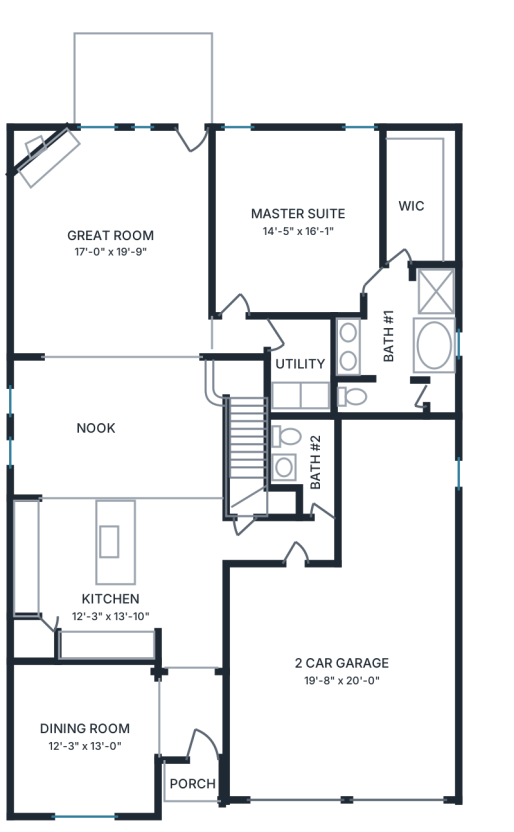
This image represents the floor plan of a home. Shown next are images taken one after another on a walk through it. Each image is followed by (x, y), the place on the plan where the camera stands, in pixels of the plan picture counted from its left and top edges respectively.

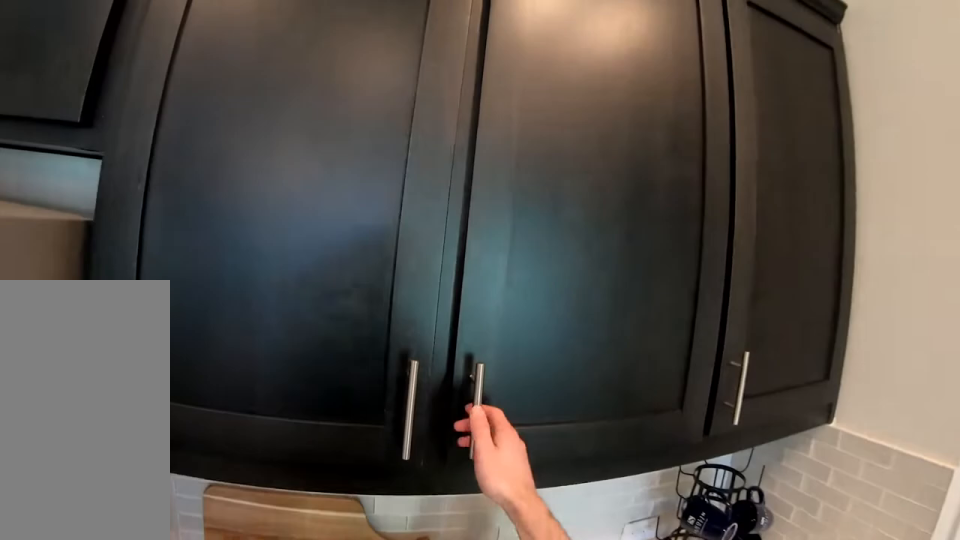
(149, 624)
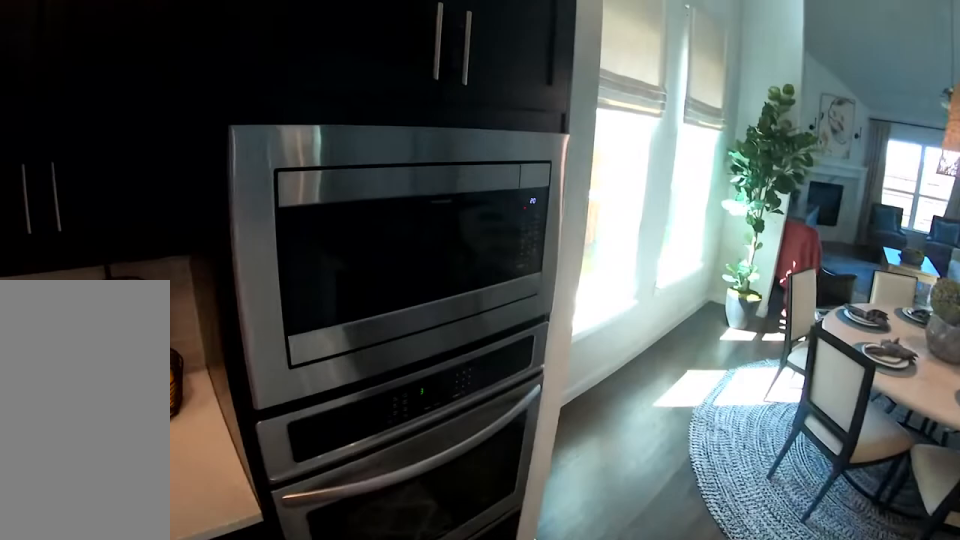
(77, 551)
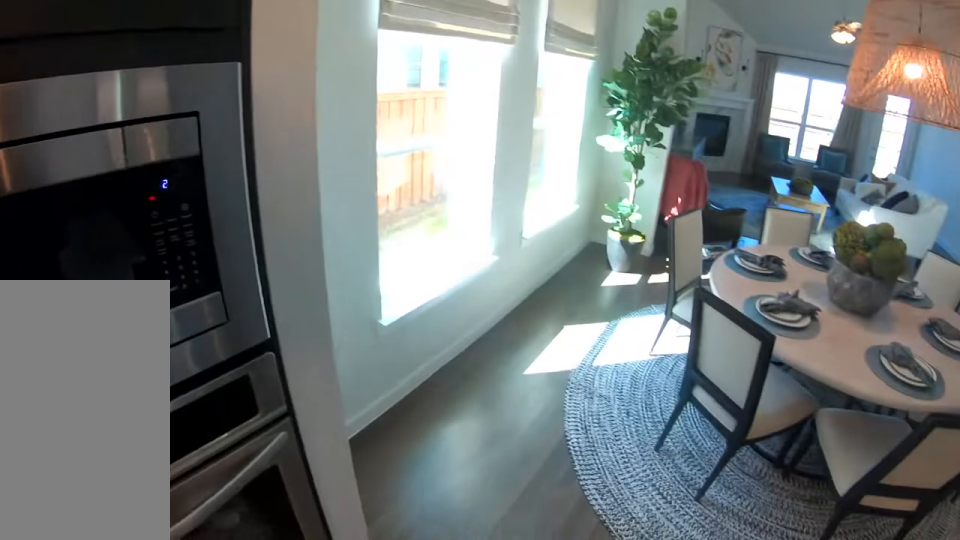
(77, 532)
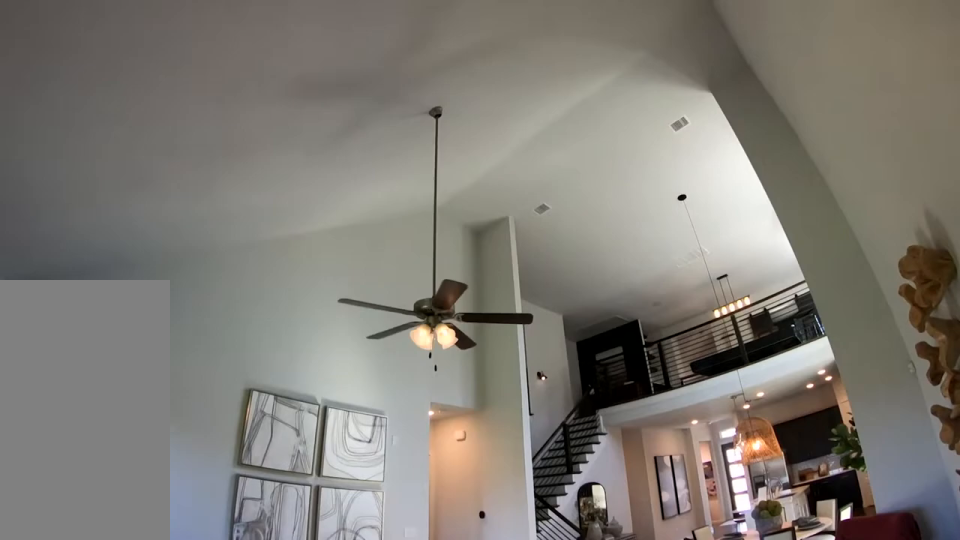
(57, 177)
